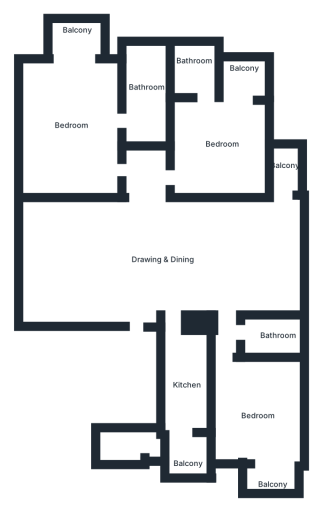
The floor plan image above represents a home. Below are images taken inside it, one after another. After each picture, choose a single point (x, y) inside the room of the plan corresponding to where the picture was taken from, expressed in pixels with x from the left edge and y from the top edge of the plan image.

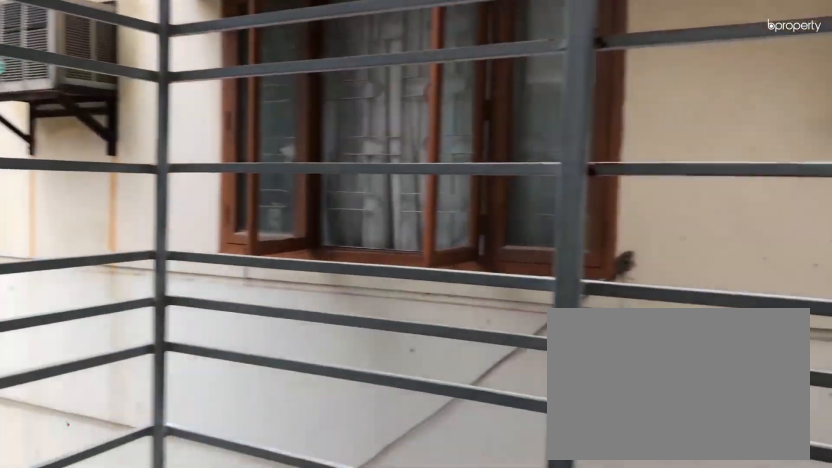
(283, 163)
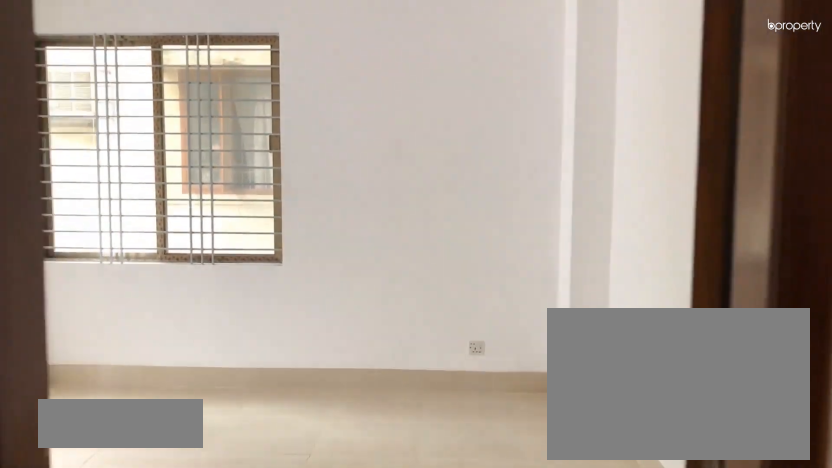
(216, 143)
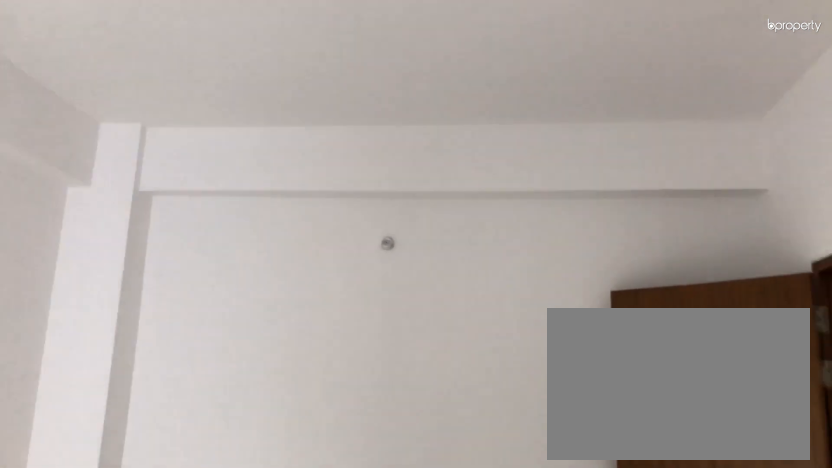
(216, 143)
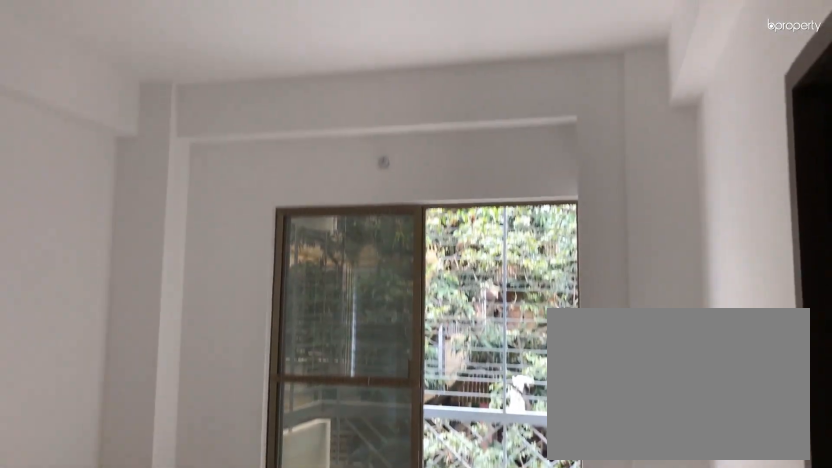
(69, 113)
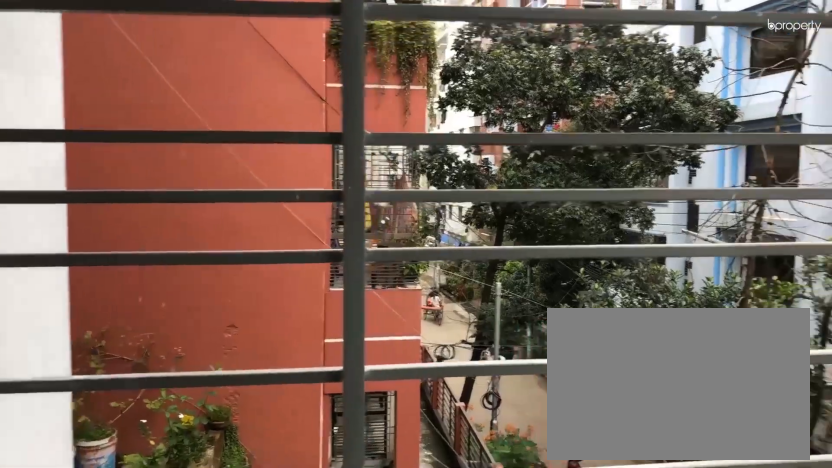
(74, 32)
